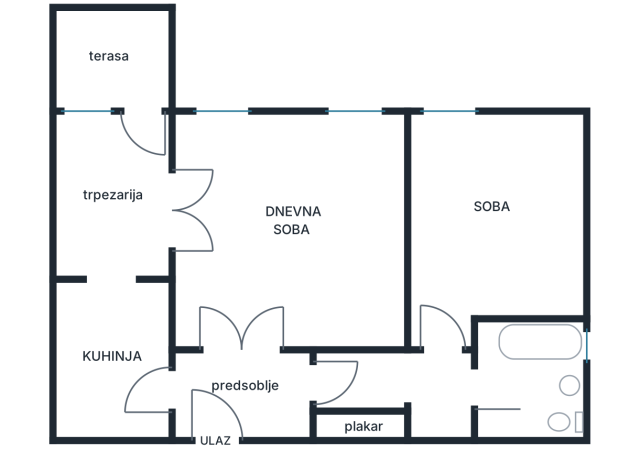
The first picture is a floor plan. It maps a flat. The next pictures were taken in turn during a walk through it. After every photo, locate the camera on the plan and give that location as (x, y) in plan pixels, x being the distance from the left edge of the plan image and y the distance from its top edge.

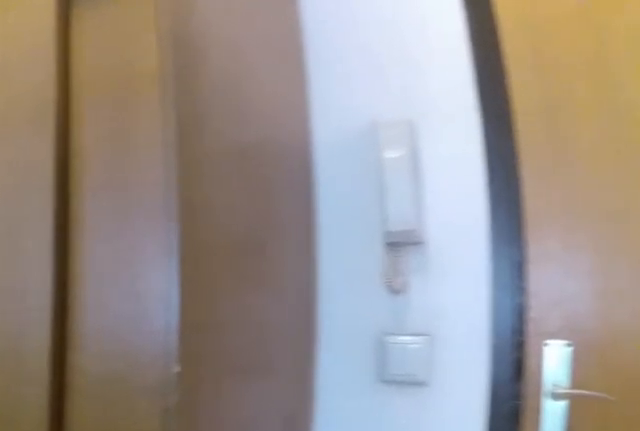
(241, 364)
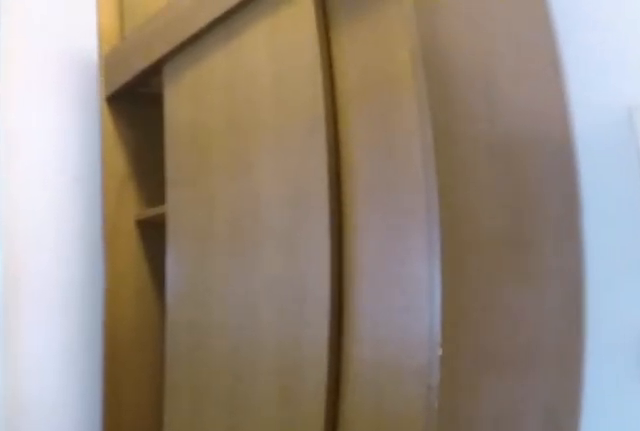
(238, 380)
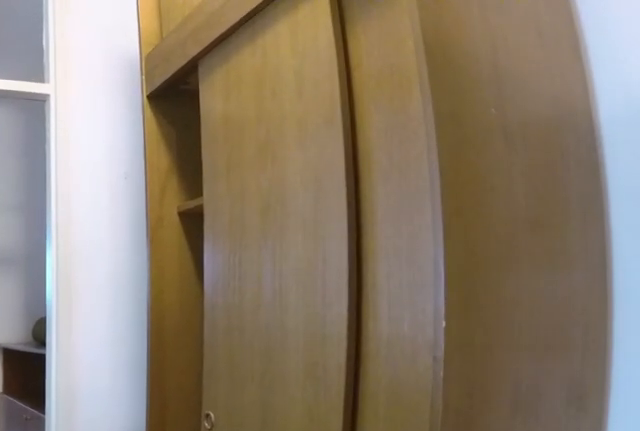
(237, 389)
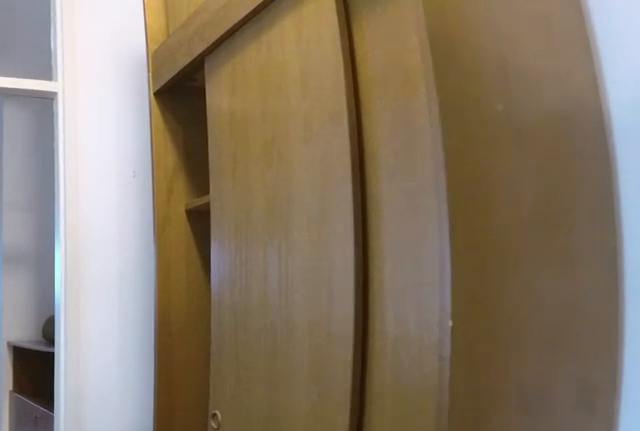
(237, 389)
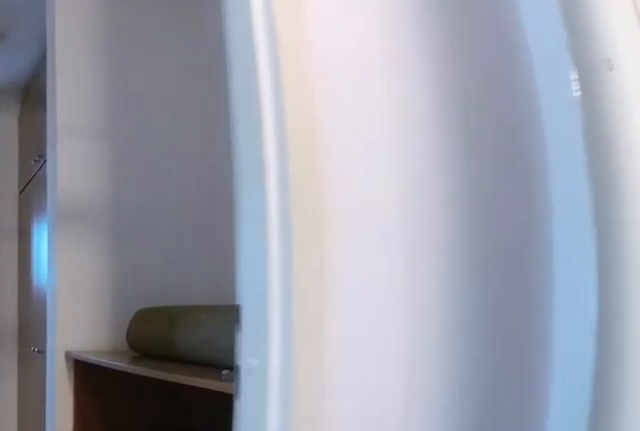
(276, 390)
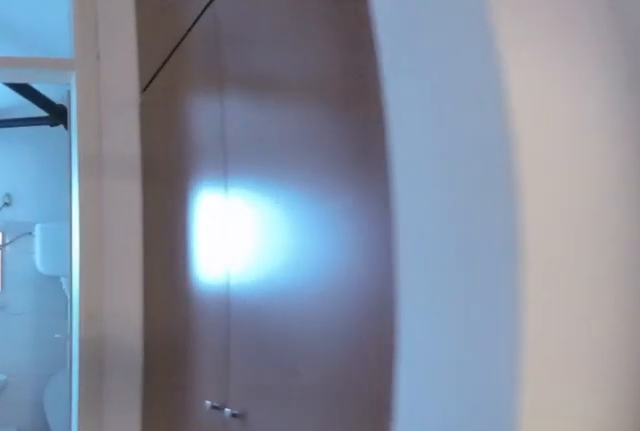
(351, 389)
